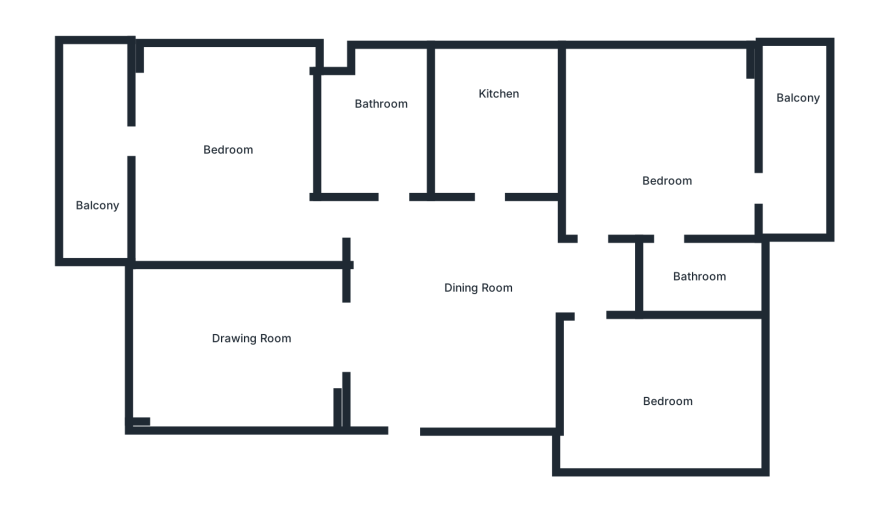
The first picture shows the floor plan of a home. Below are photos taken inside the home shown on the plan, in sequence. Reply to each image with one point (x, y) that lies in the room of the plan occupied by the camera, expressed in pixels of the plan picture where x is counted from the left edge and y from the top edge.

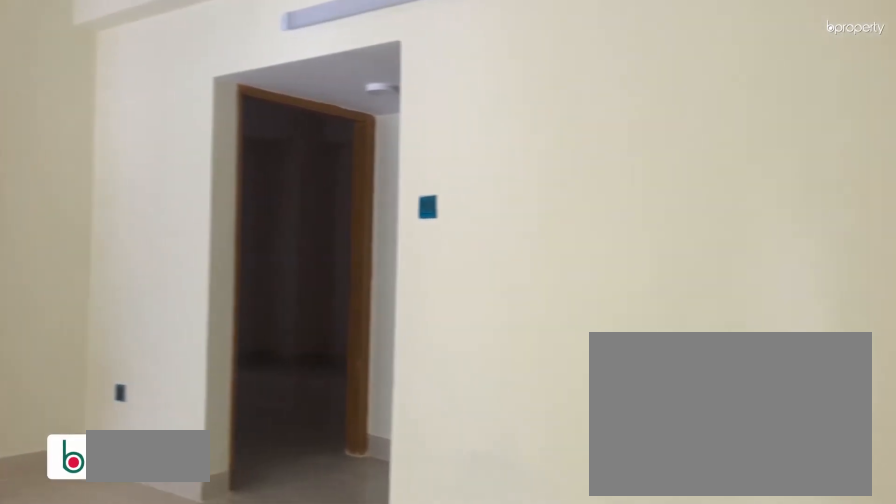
(486, 291)
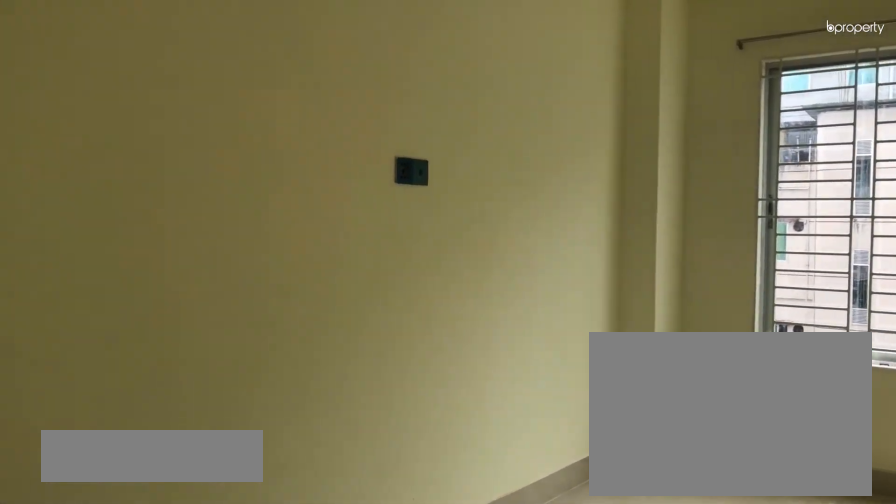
(253, 327)
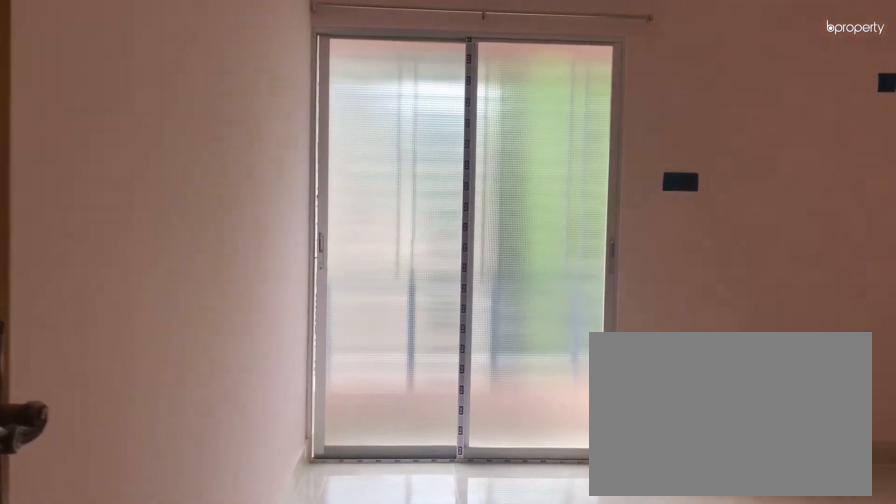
(226, 167)
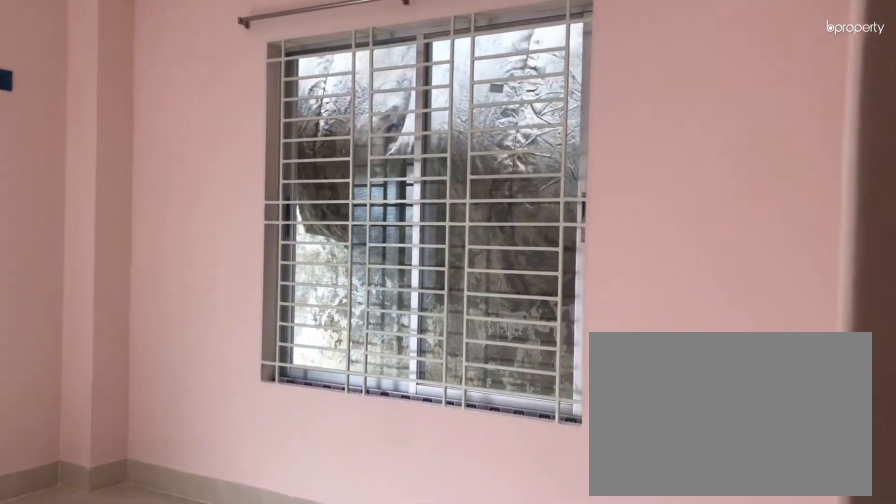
(226, 167)
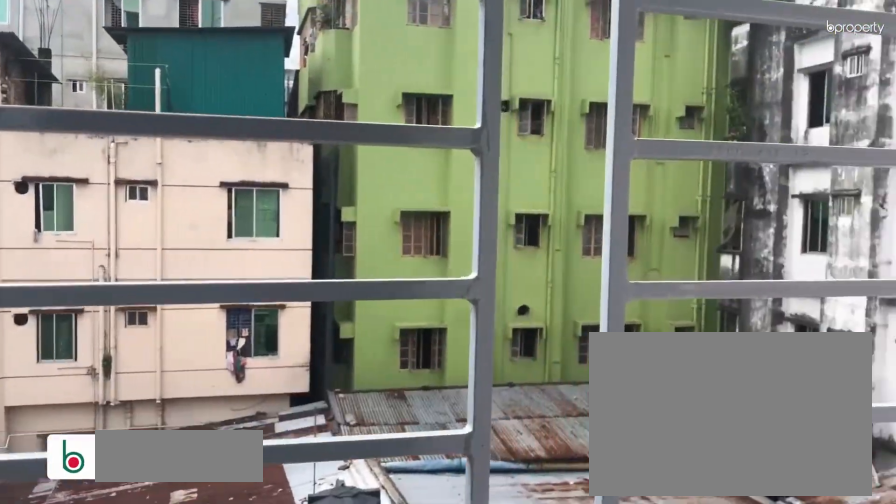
(93, 190)
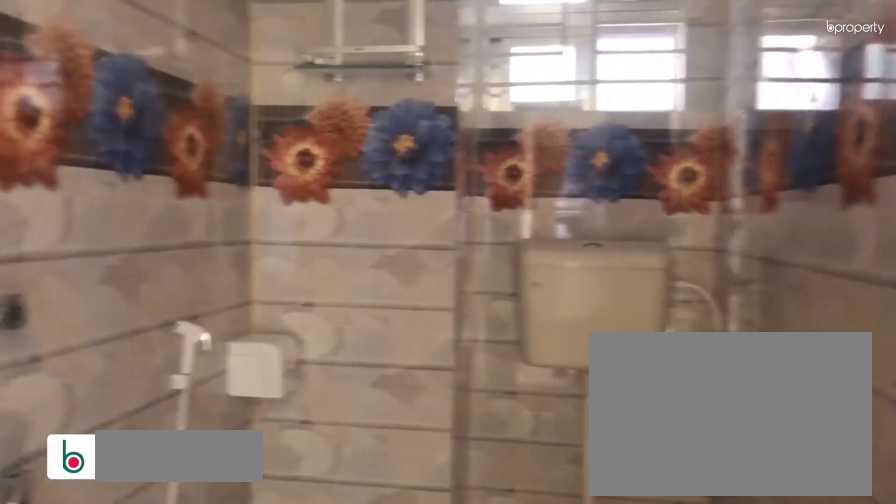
(380, 134)
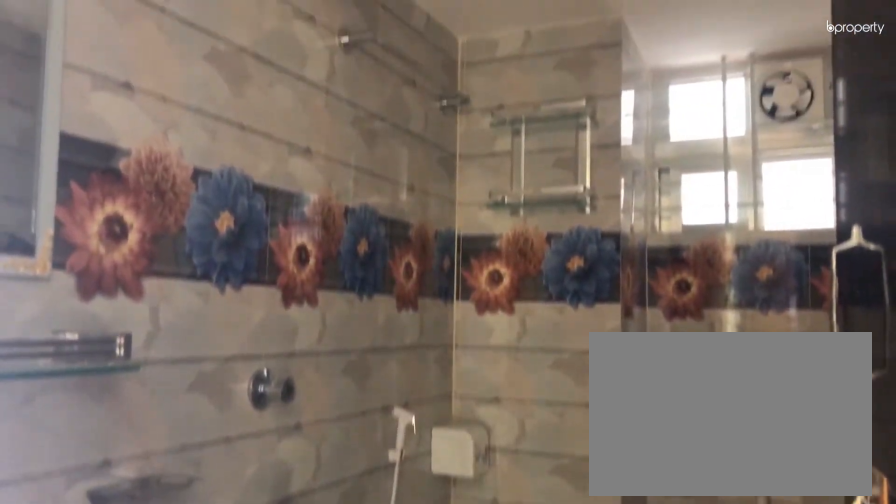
(380, 134)
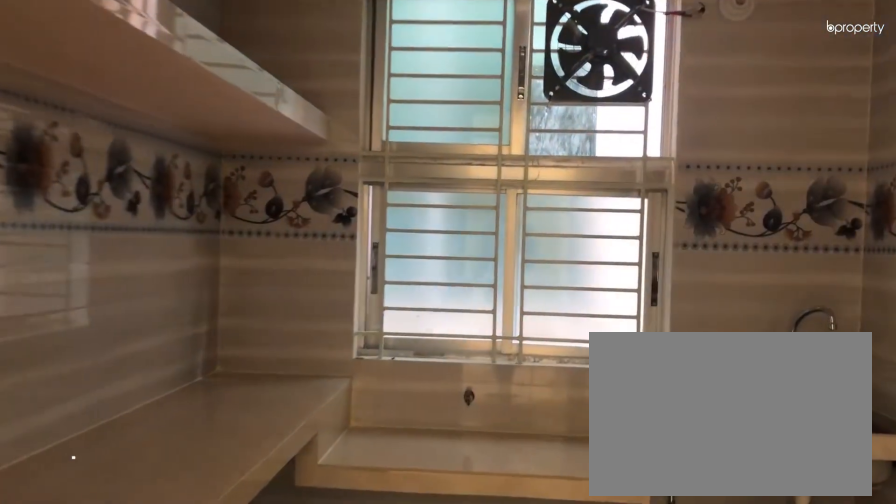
(501, 107)
